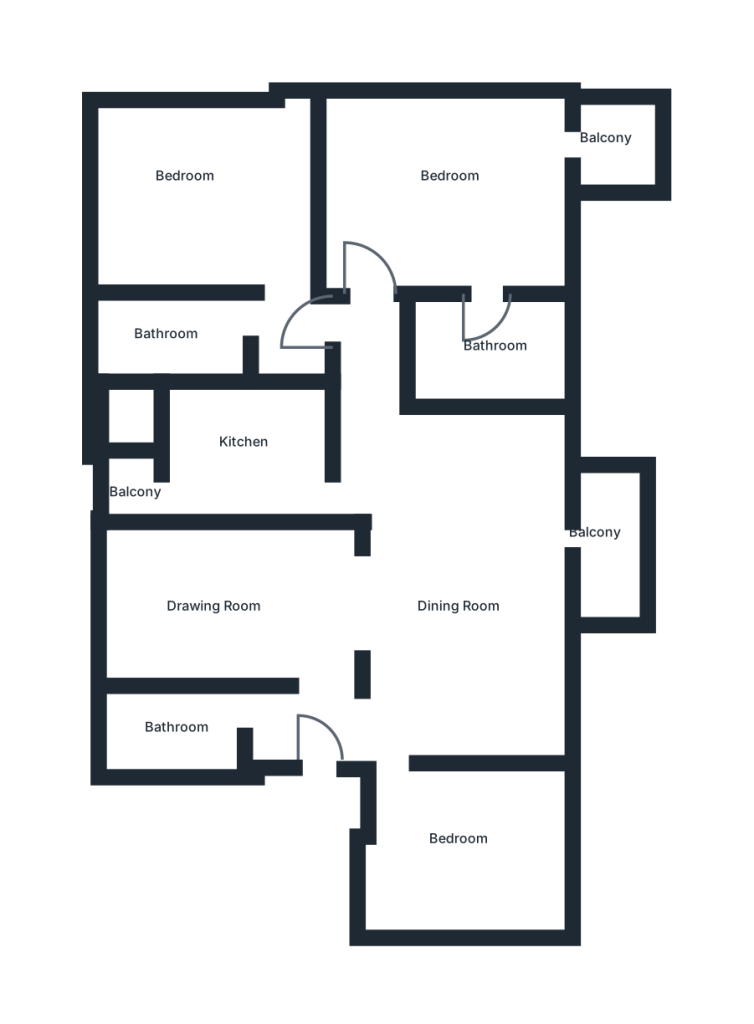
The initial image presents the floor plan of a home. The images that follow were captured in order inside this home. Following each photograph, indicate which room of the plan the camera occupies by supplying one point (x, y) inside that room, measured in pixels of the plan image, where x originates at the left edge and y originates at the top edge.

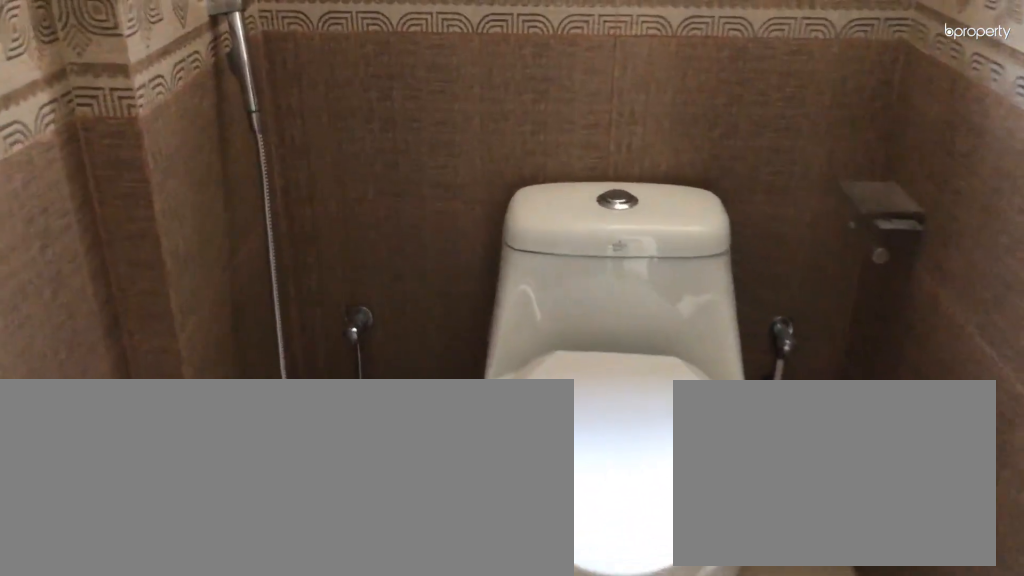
(167, 729)
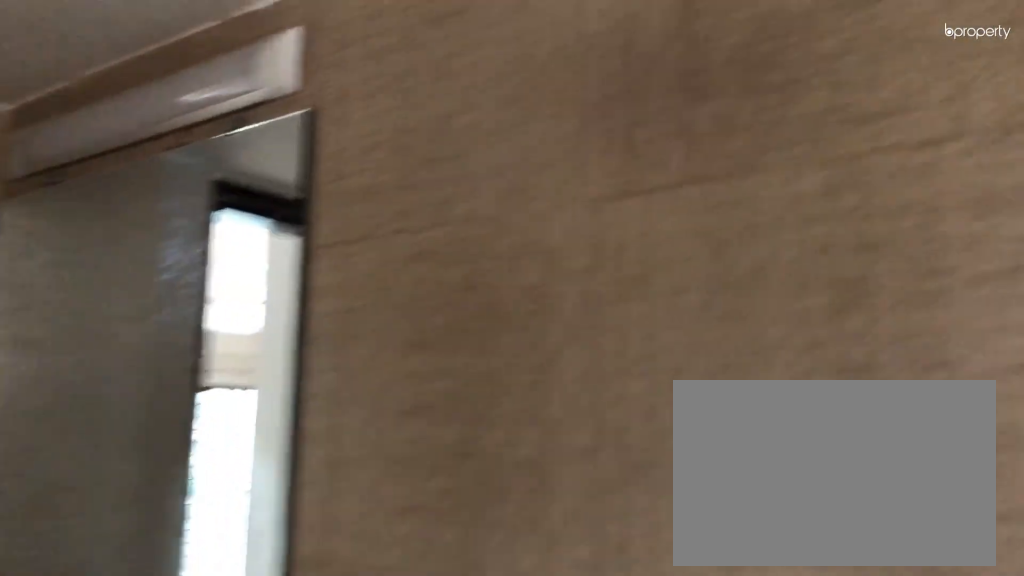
(167, 729)
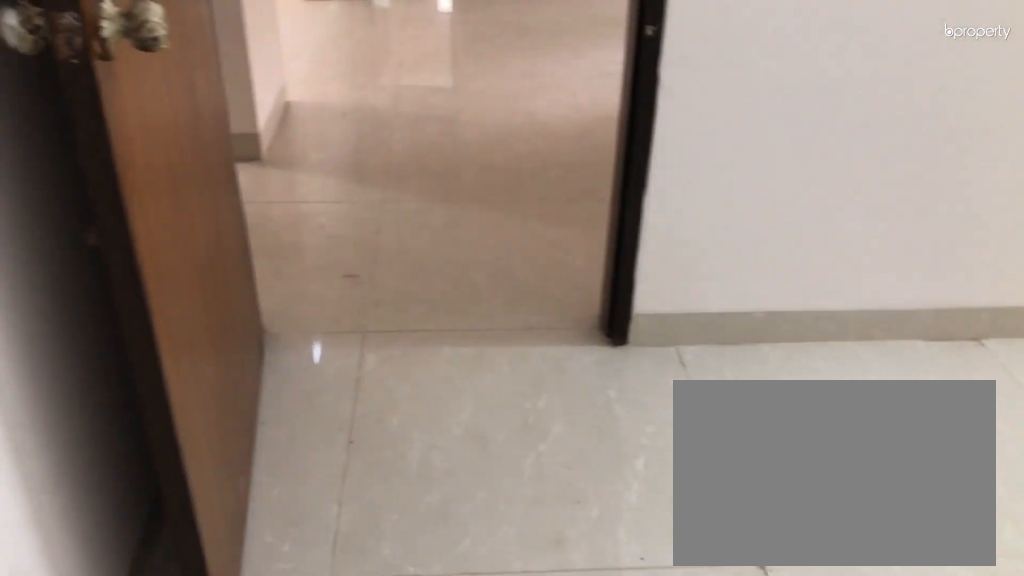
(437, 857)
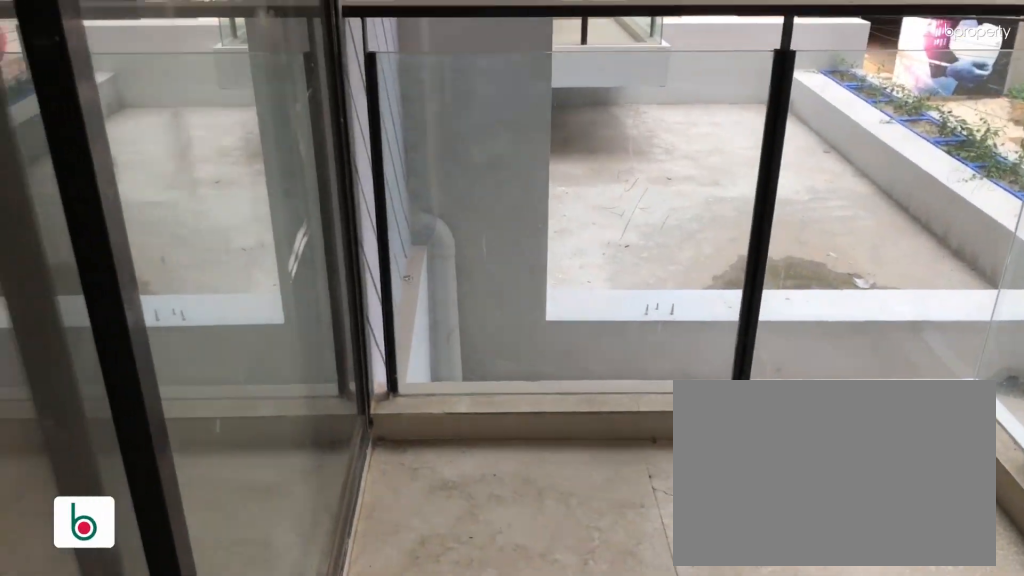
(615, 537)
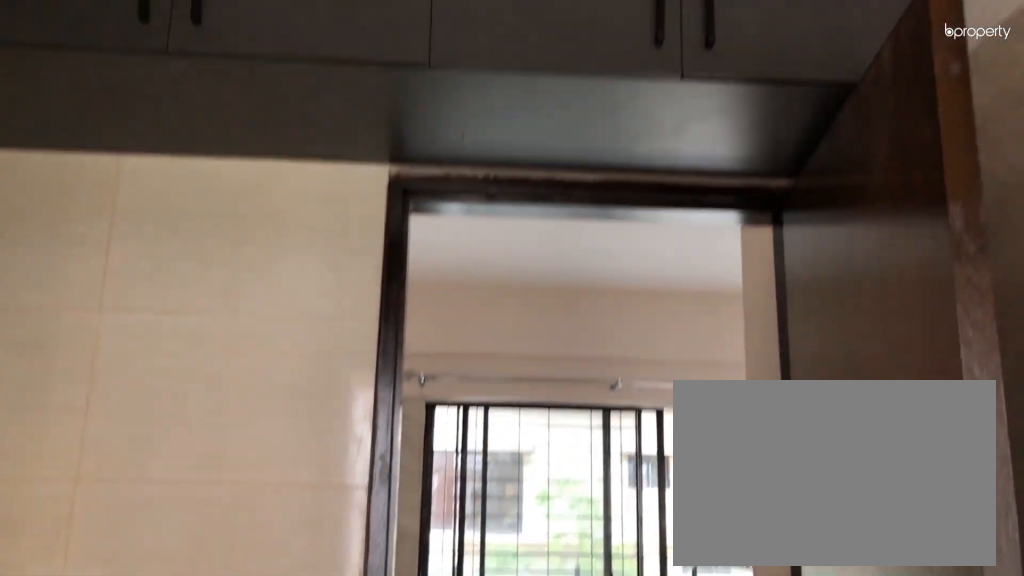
(268, 469)
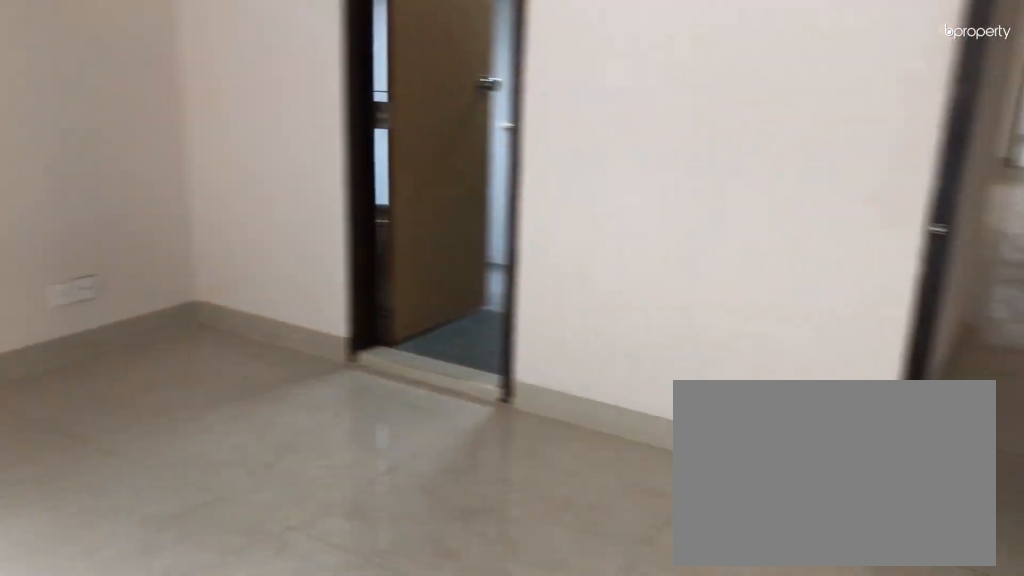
(462, 179)
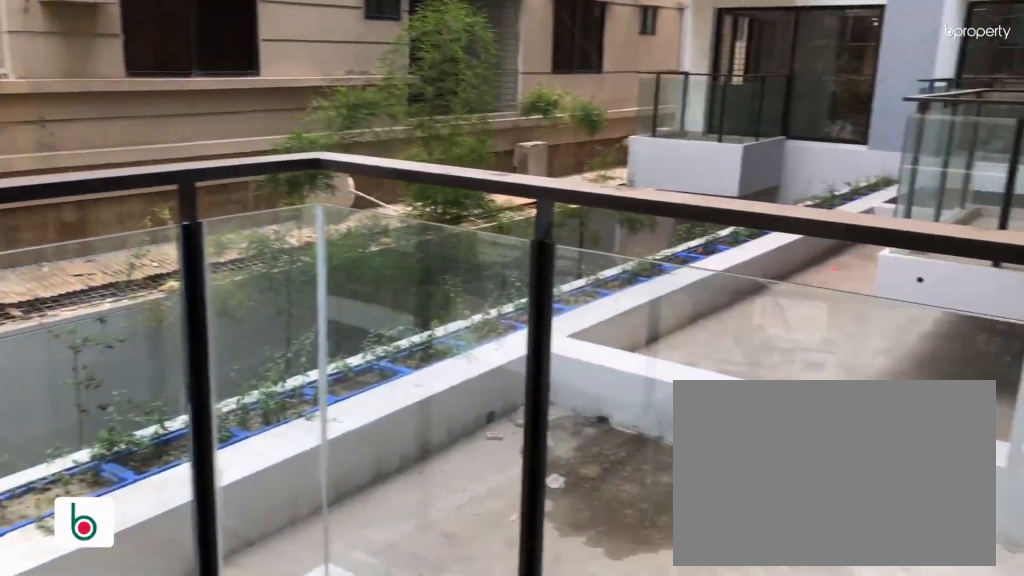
(611, 149)
